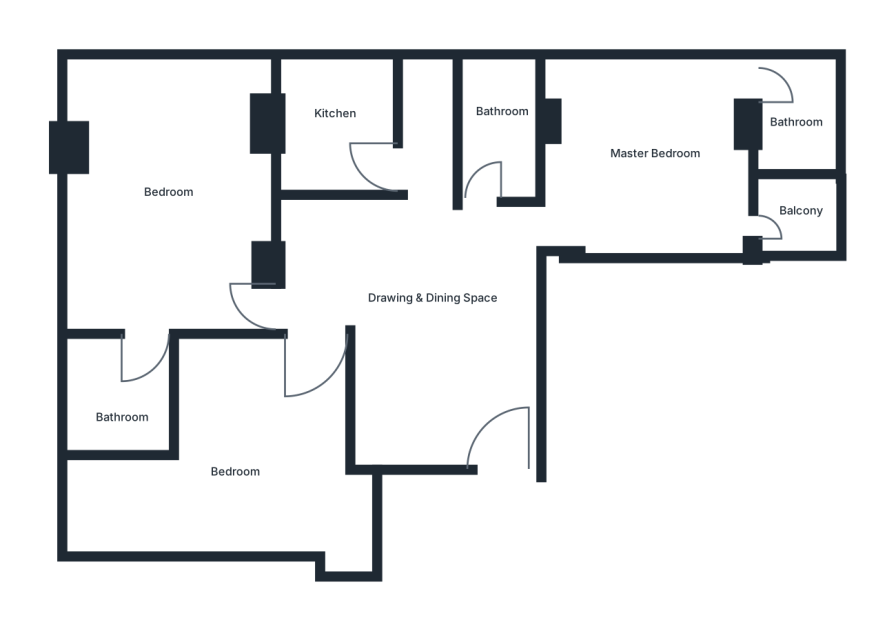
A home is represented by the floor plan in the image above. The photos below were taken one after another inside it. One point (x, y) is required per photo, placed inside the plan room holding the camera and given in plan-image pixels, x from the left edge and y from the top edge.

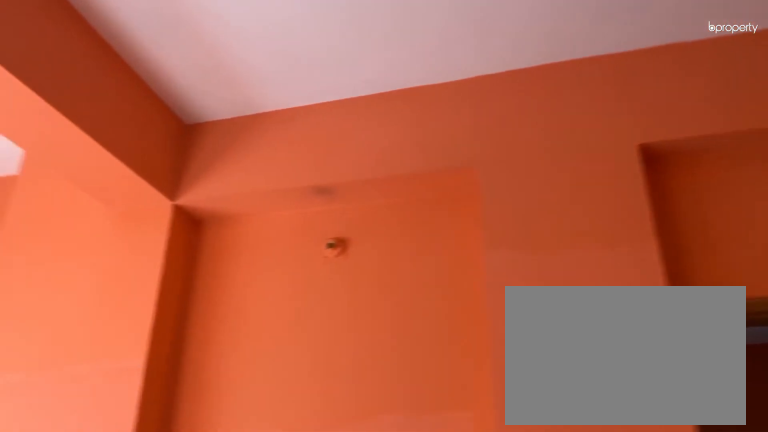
(162, 193)
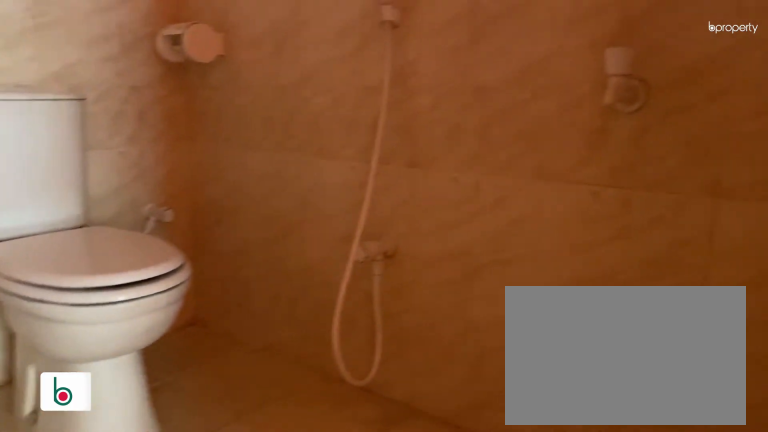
(135, 419)
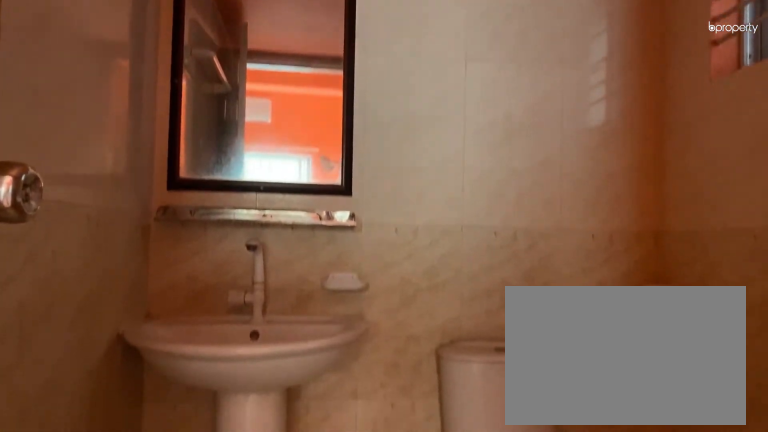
(135, 420)
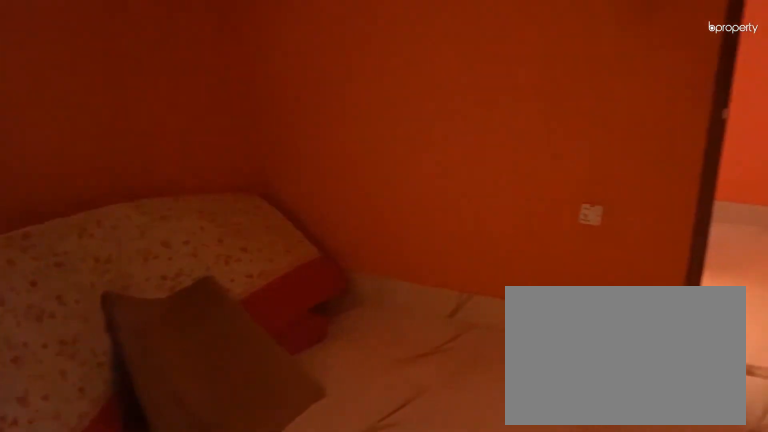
(274, 436)
